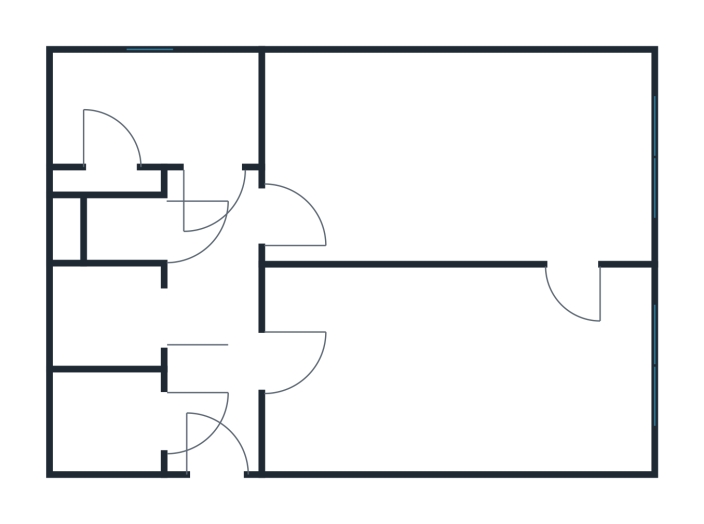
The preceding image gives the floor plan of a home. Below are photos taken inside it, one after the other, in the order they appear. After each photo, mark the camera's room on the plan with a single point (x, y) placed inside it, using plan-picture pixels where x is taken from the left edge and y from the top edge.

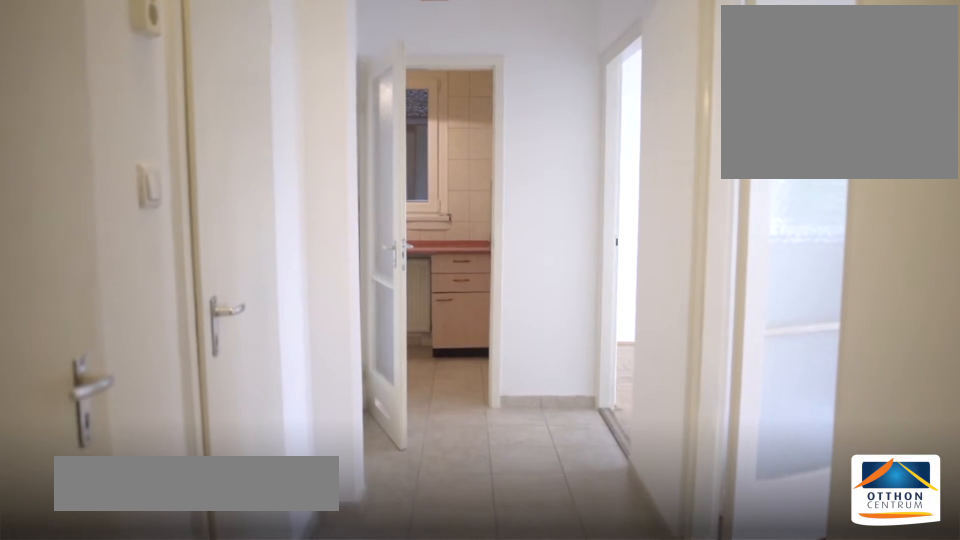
(217, 424)
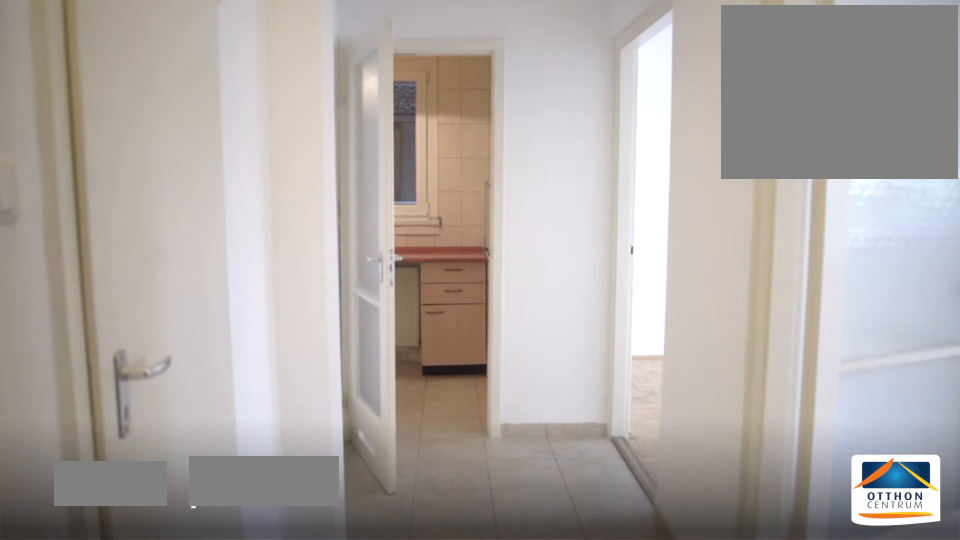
(217, 424)
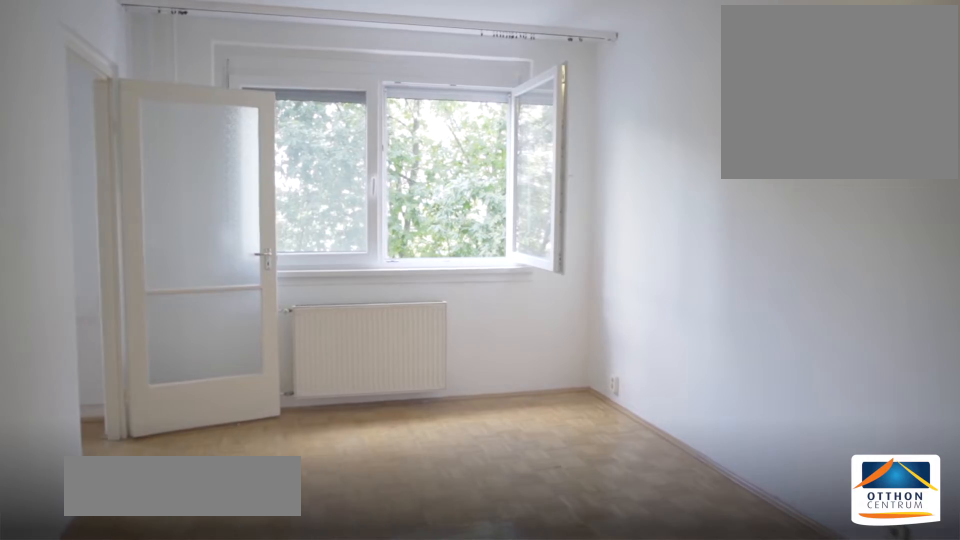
(444, 377)
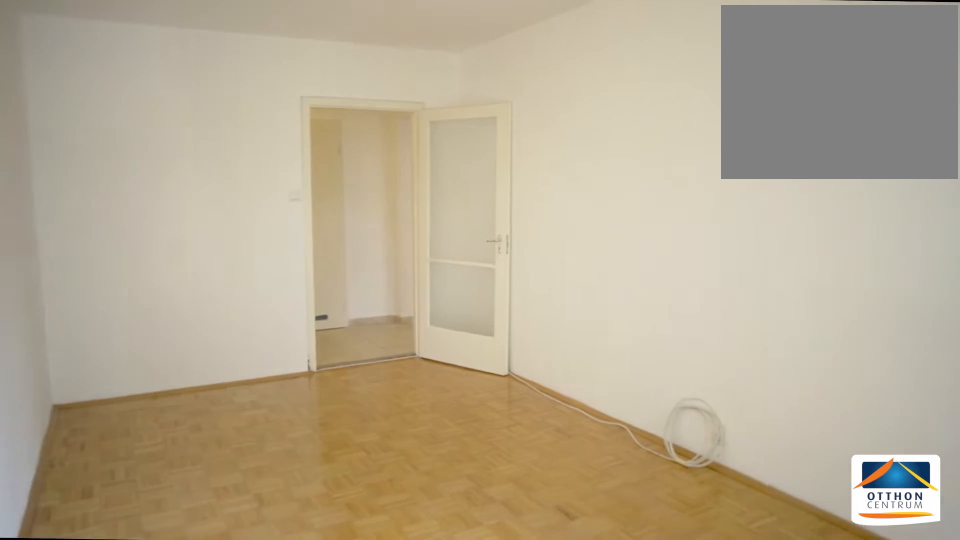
(444, 377)
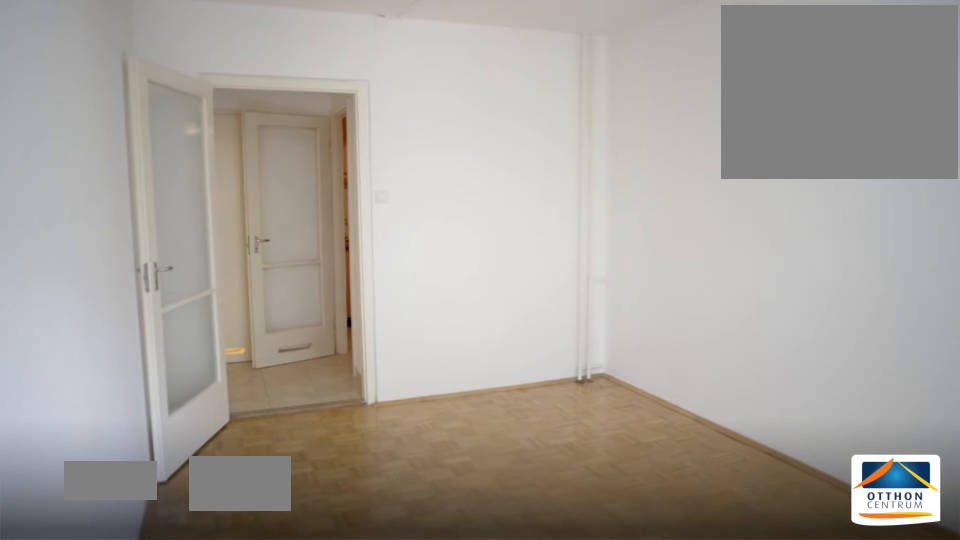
(472, 155)
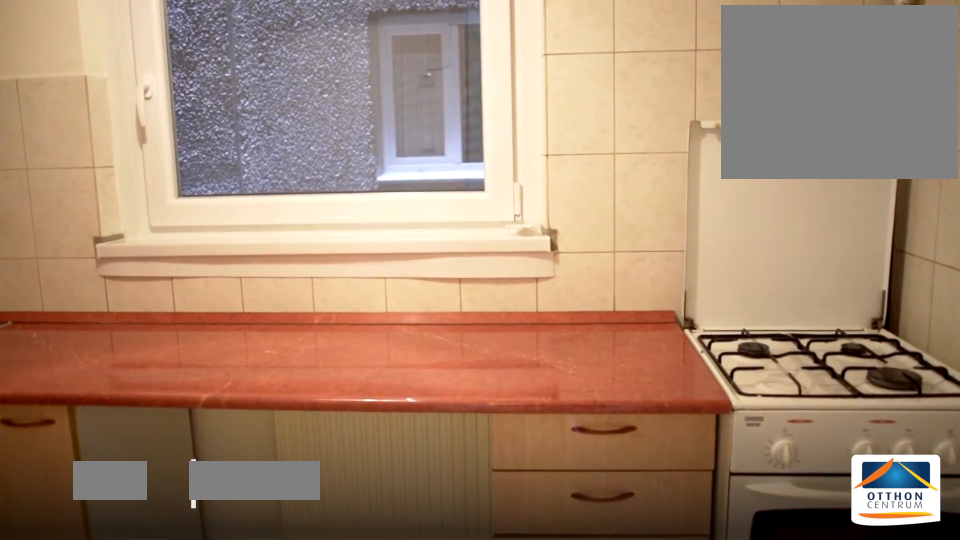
(167, 112)
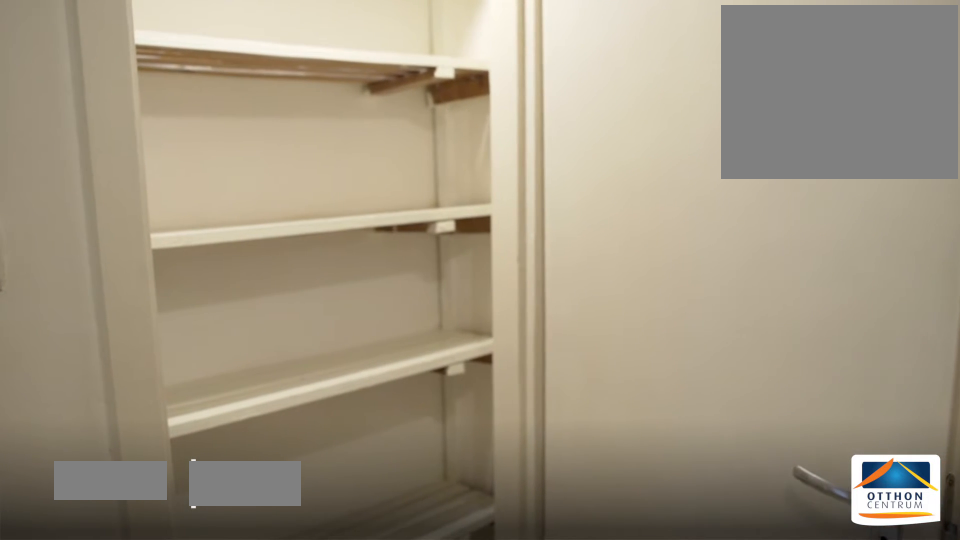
(116, 166)
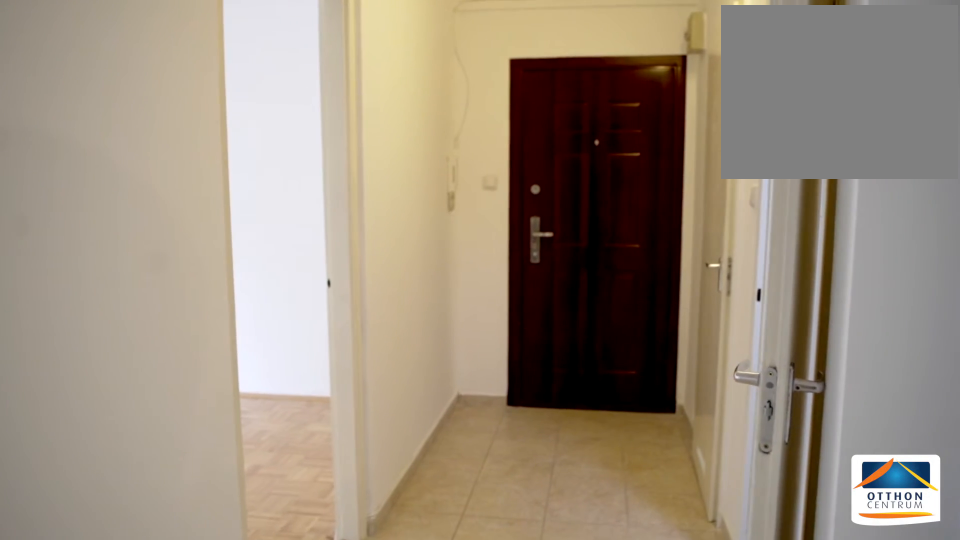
(212, 249)
